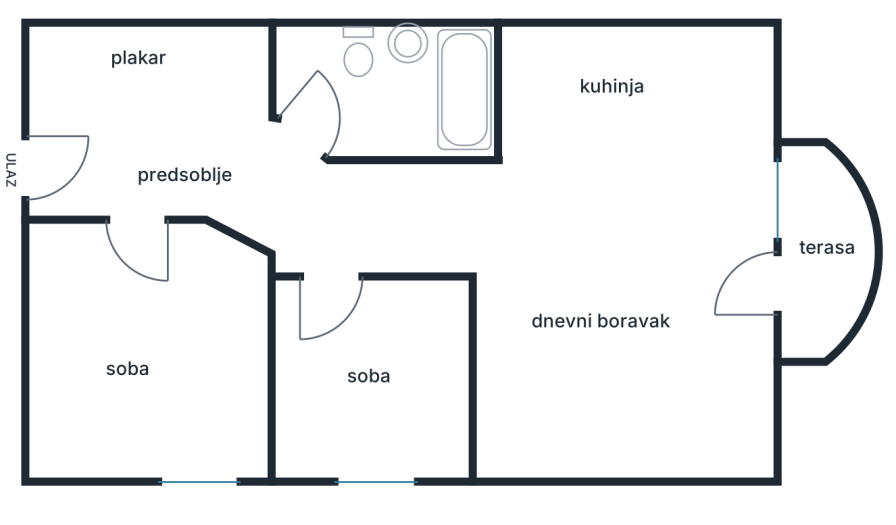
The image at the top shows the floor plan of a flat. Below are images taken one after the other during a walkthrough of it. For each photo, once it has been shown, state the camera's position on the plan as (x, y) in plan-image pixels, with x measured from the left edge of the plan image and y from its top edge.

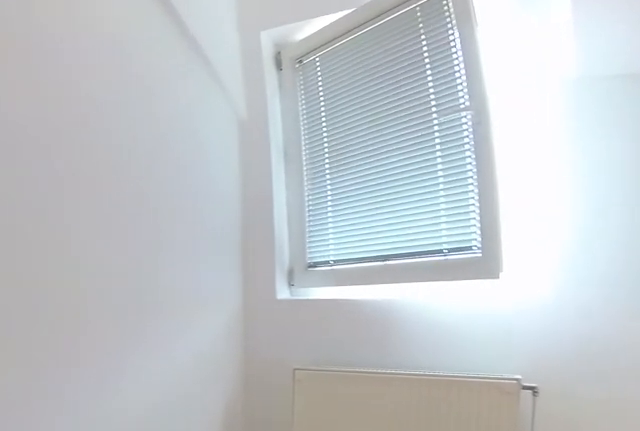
(184, 302)
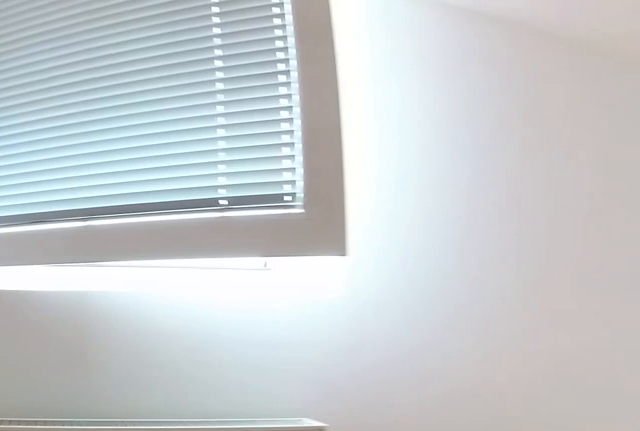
(232, 389)
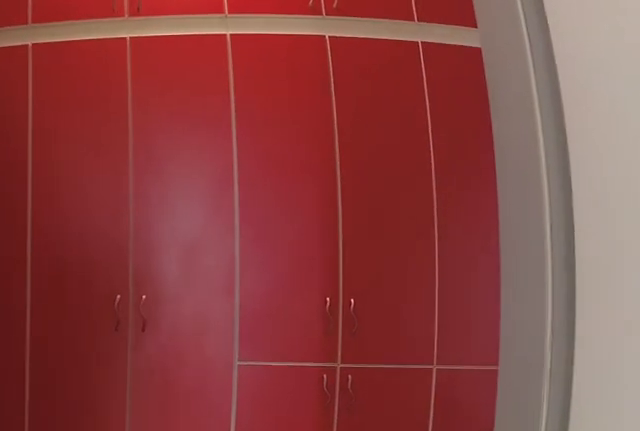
(152, 291)
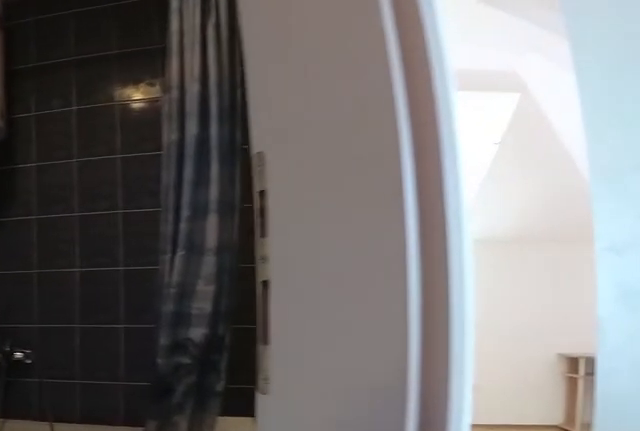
(270, 156)
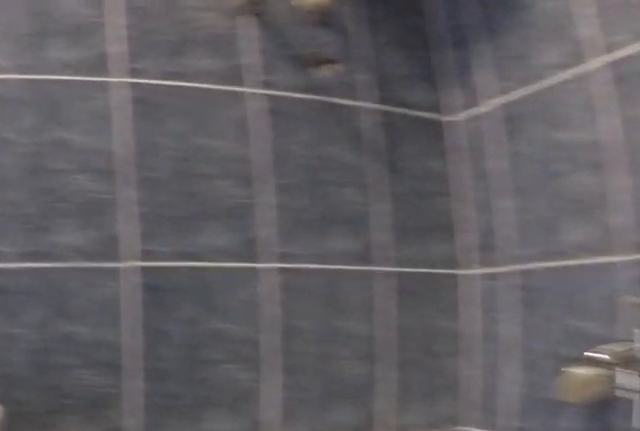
(411, 123)
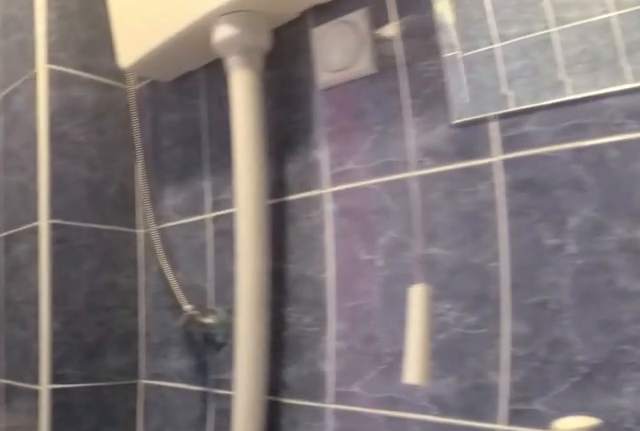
(416, 113)
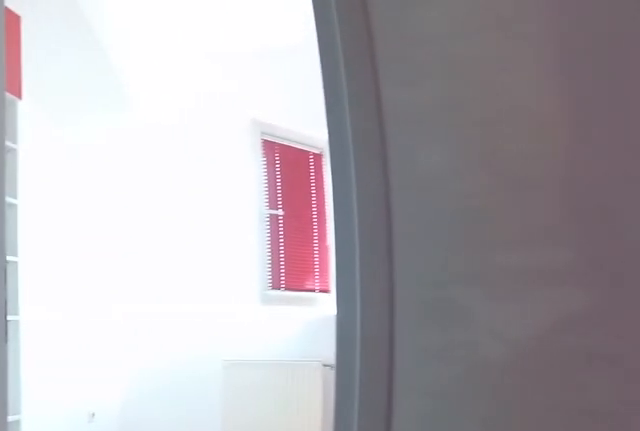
(303, 170)
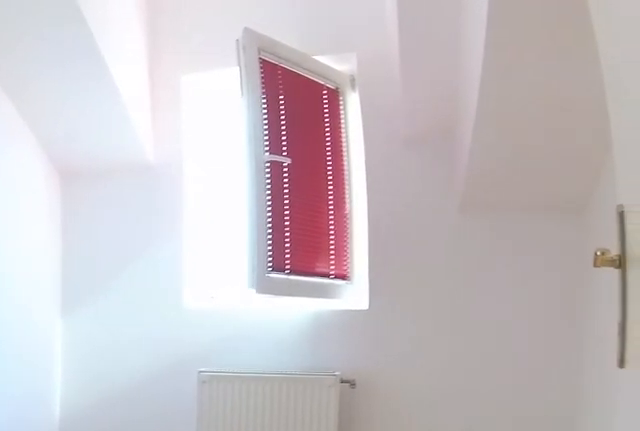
(326, 237)
